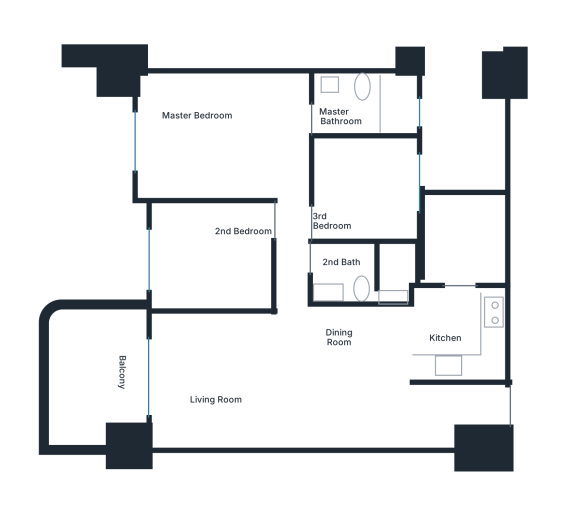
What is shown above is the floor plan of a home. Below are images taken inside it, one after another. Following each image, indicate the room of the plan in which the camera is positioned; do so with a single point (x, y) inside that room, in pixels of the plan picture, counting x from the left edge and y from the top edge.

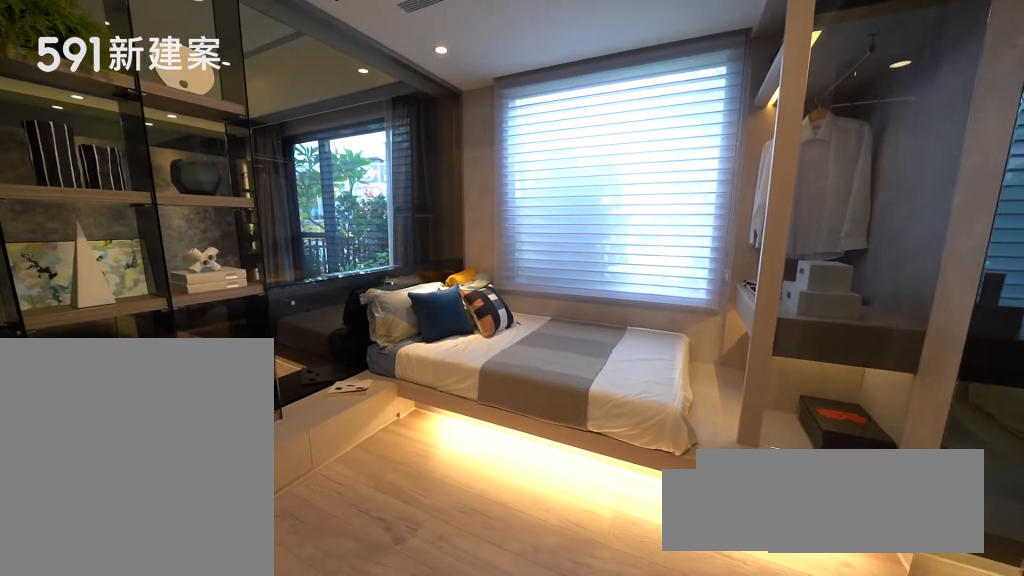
(208, 257)
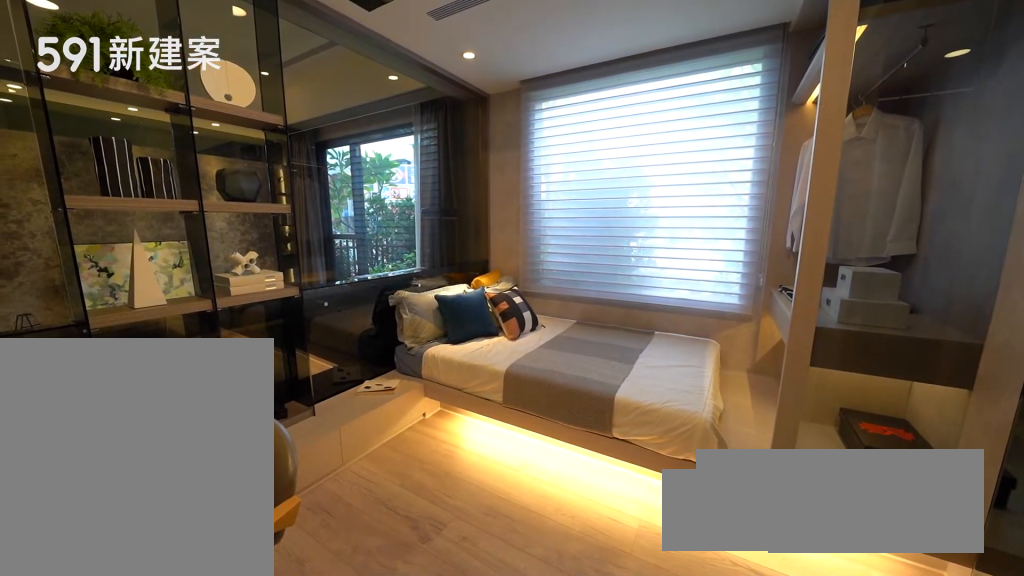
(208, 257)
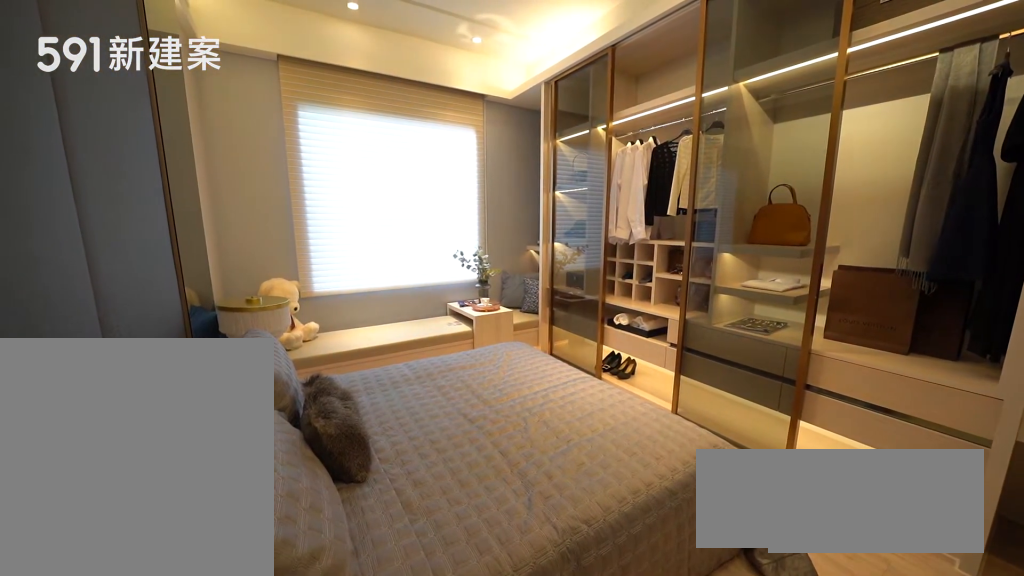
(222, 132)
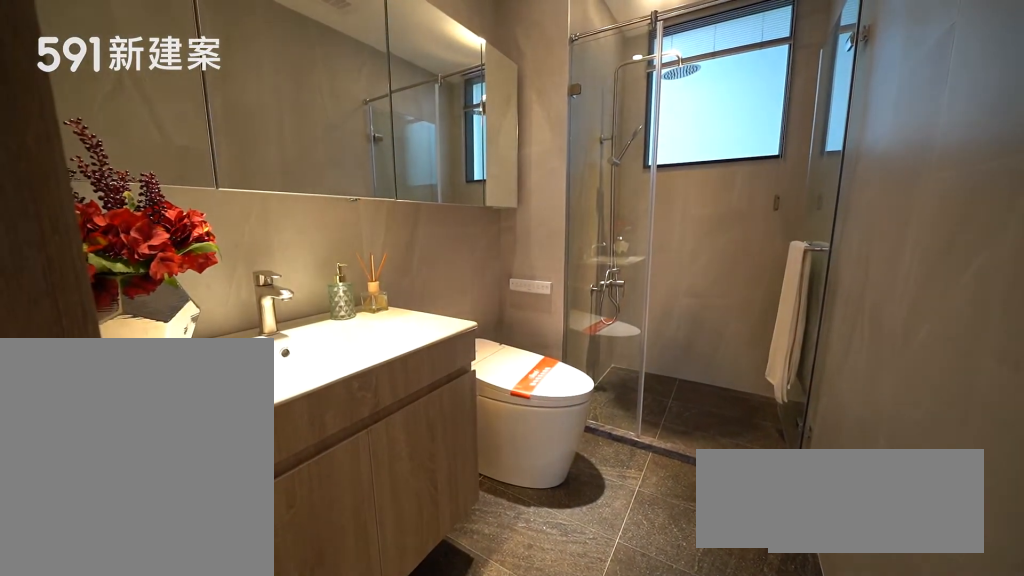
(369, 105)
